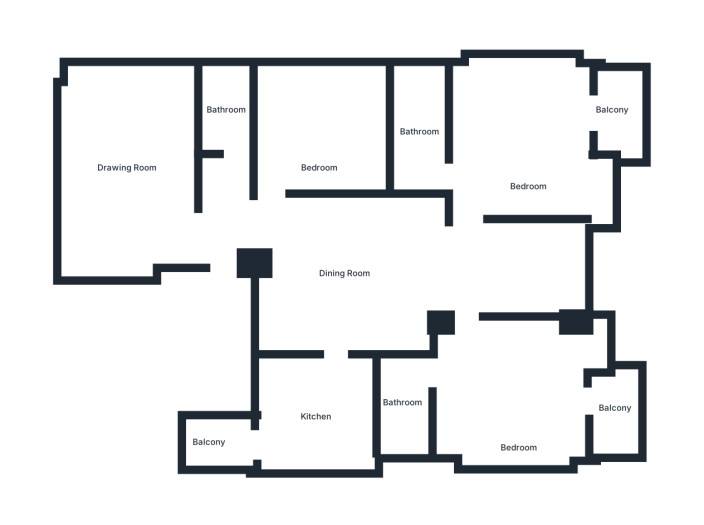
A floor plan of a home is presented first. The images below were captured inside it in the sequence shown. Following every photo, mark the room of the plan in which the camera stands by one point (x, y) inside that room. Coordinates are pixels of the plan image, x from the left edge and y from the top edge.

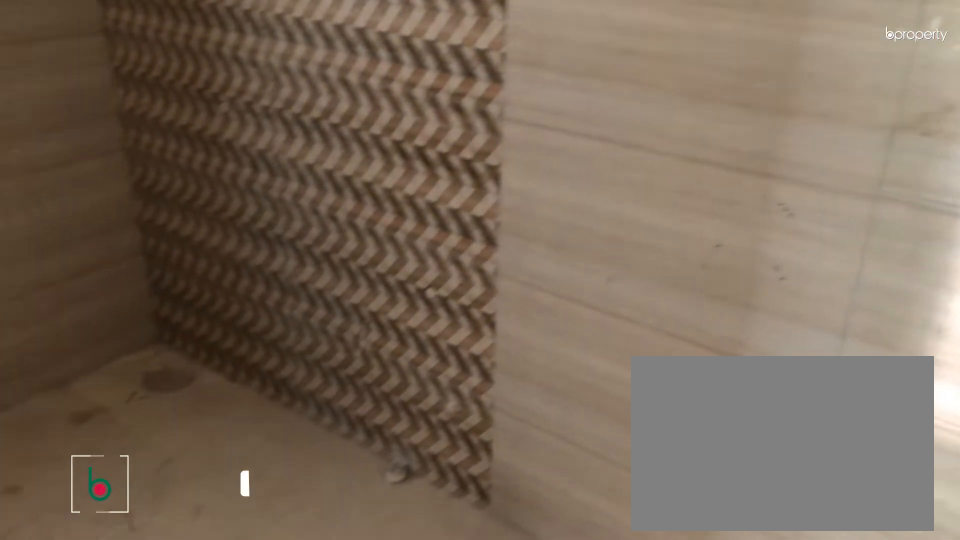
(404, 421)
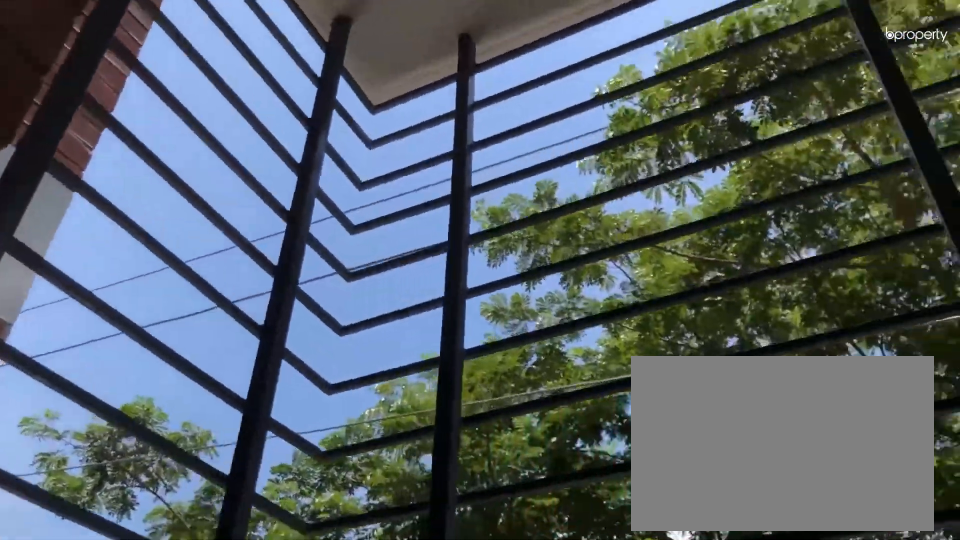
(614, 418)
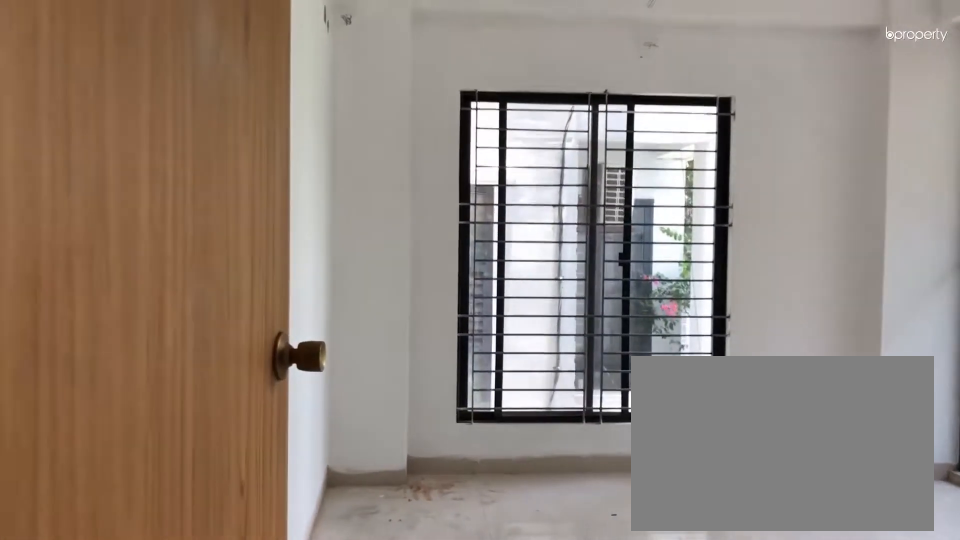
(527, 154)
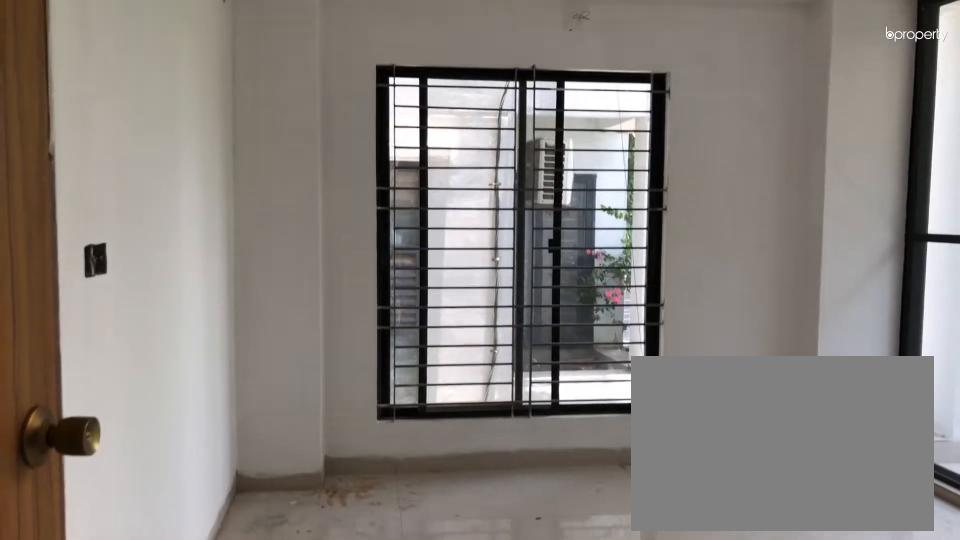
(527, 154)
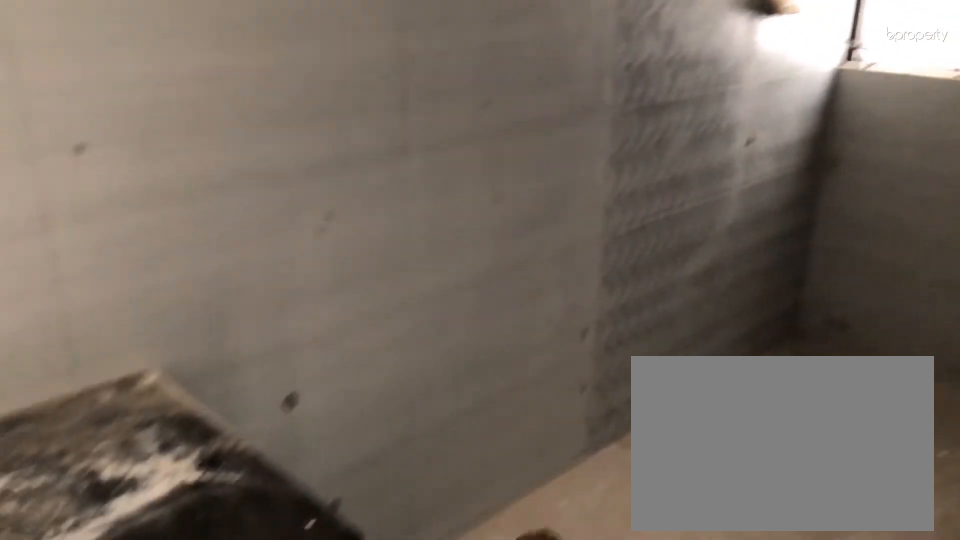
(420, 141)
